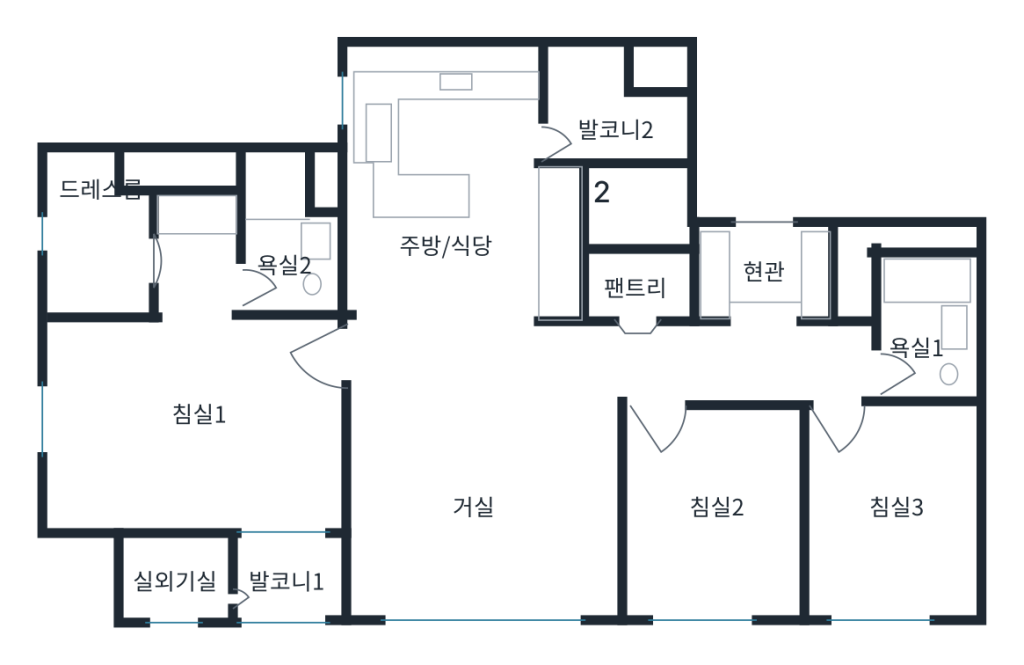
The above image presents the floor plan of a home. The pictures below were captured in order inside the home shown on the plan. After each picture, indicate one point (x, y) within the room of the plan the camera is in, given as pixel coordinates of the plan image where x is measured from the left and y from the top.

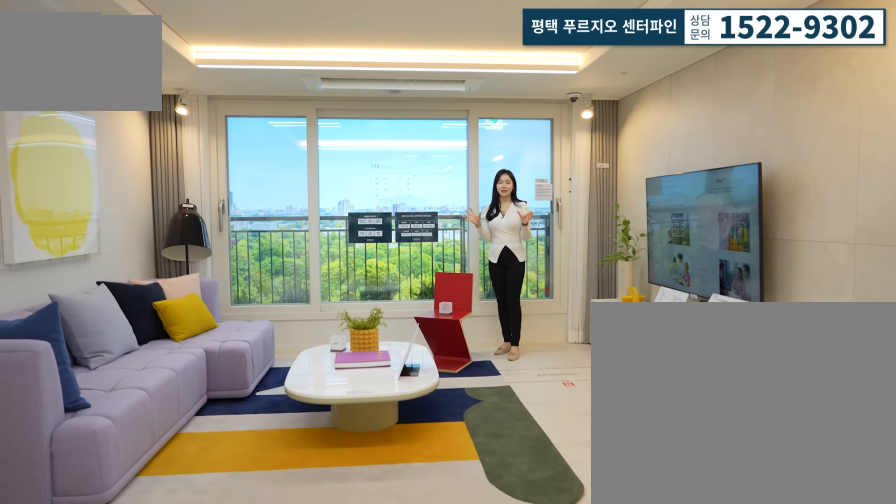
(478, 492)
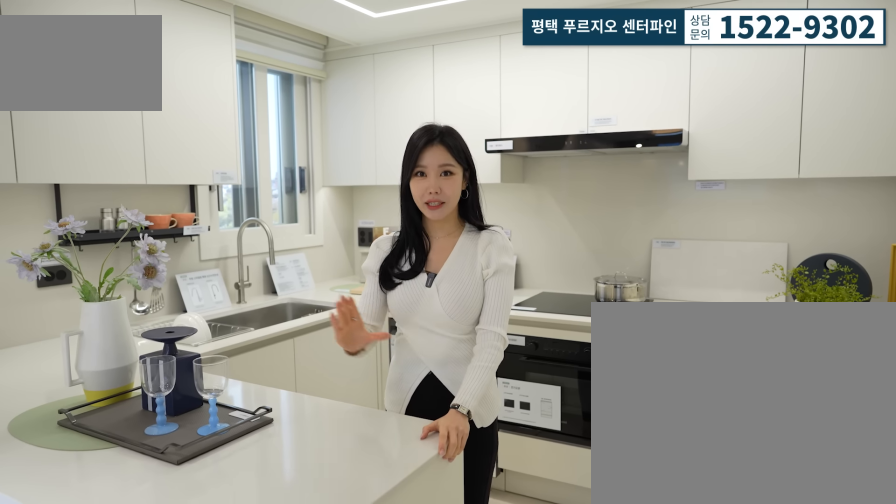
(466, 201)
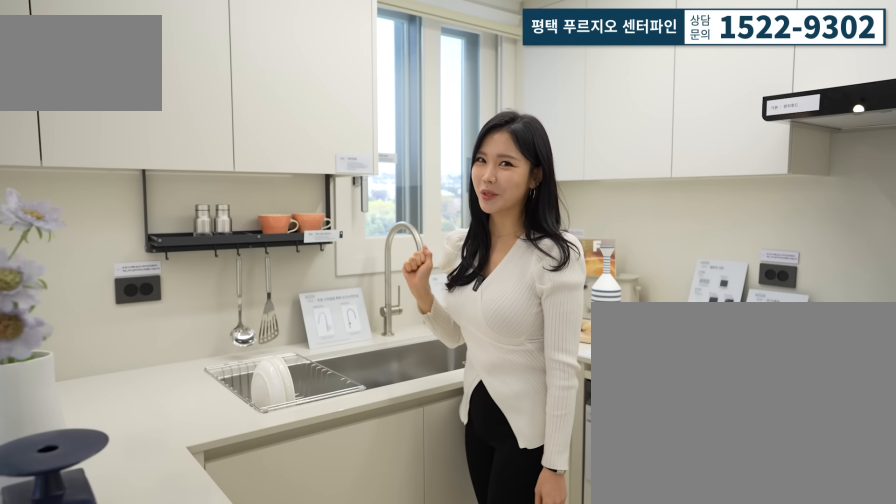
(466, 201)
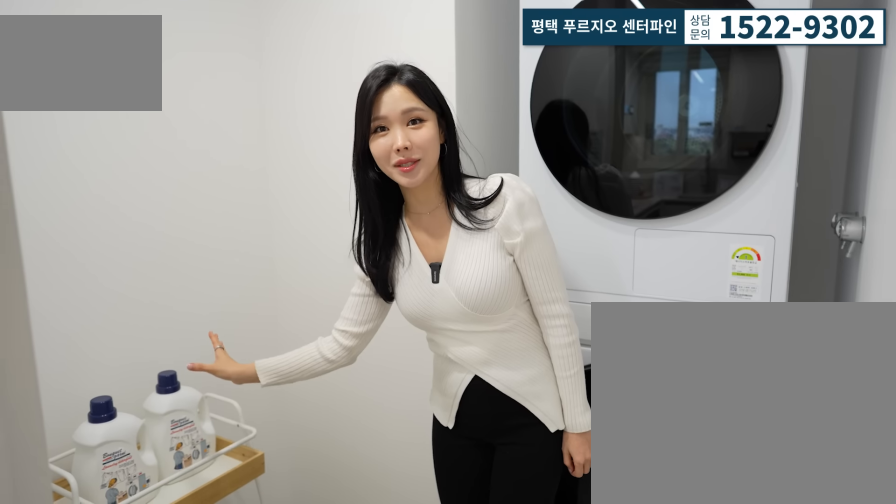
(618, 120)
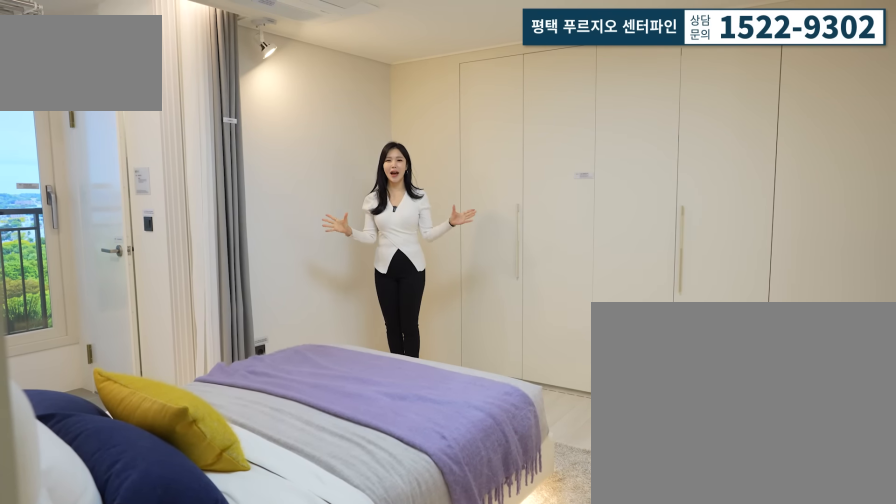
(193, 410)
